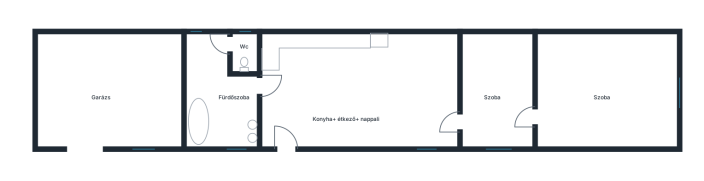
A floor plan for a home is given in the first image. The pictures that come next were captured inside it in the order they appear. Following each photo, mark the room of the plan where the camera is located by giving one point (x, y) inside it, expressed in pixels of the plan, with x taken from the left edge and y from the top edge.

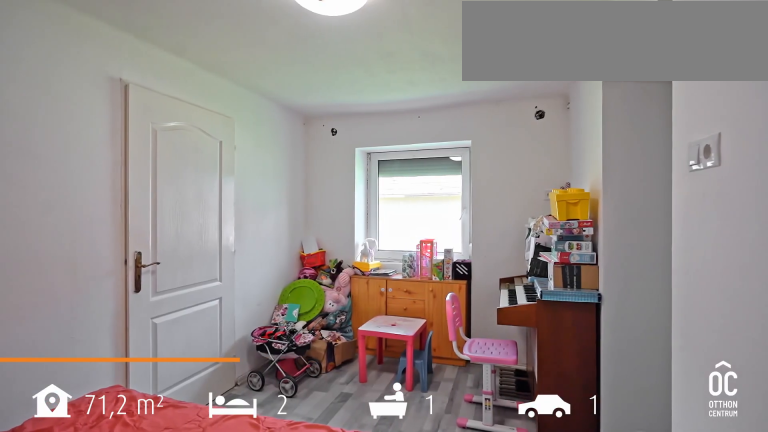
(495, 91)
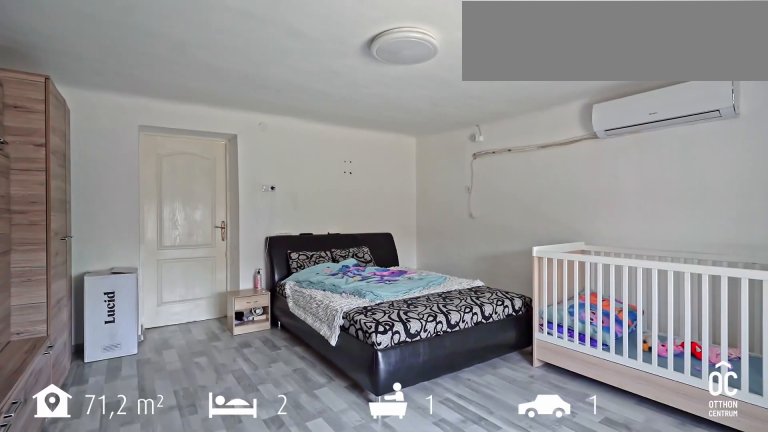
(604, 88)
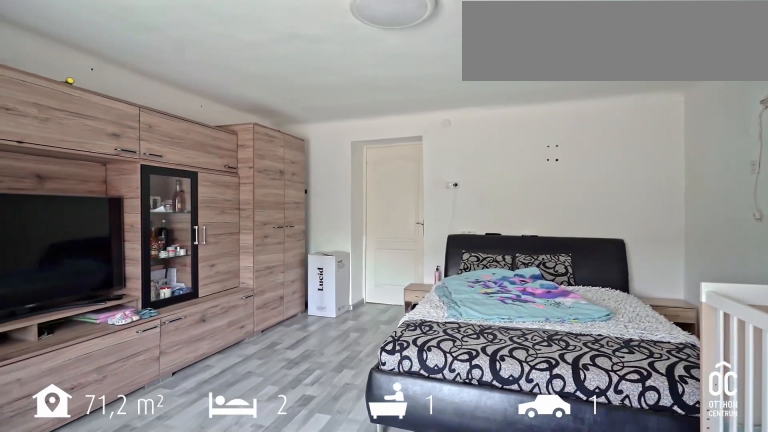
(604, 88)
